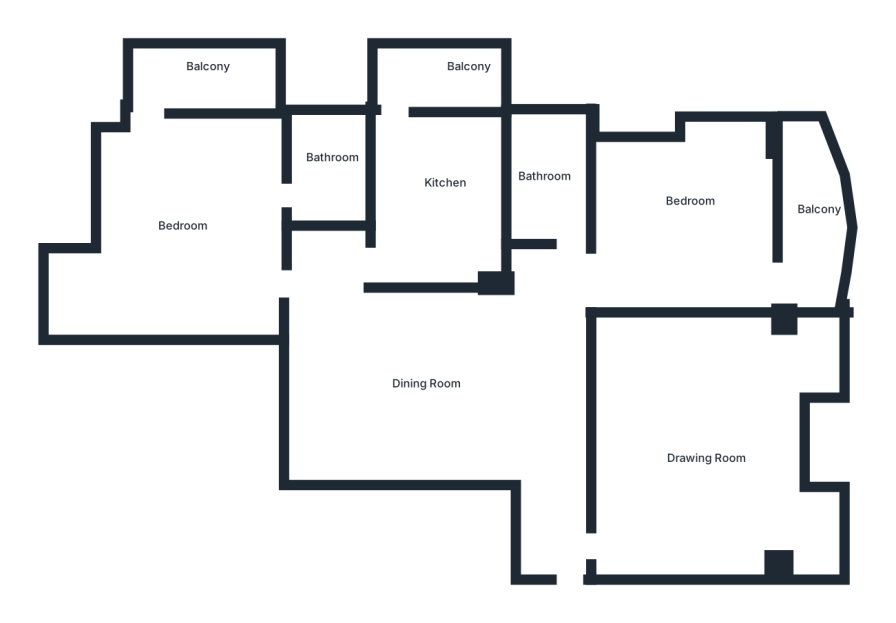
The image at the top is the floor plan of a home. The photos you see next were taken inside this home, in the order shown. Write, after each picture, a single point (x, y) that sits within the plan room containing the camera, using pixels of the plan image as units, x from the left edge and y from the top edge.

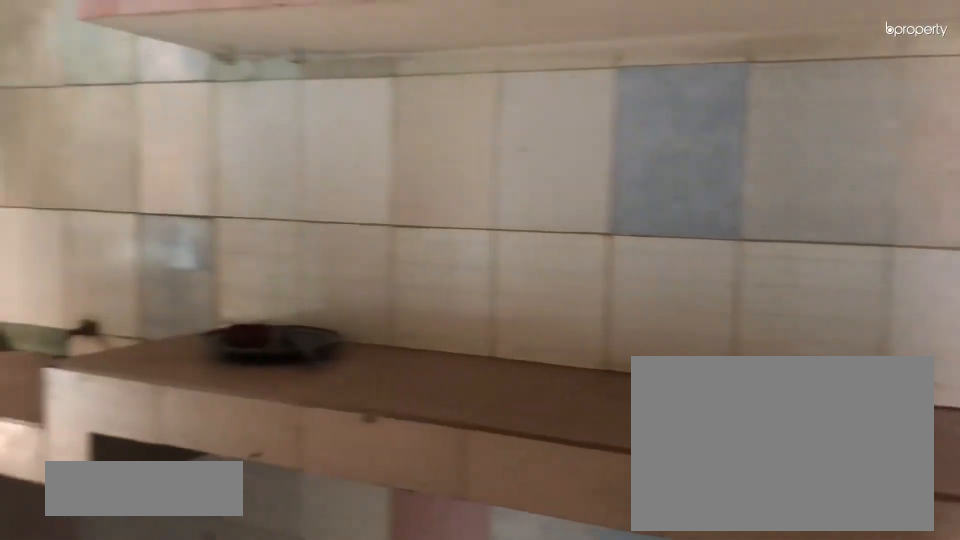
(437, 197)
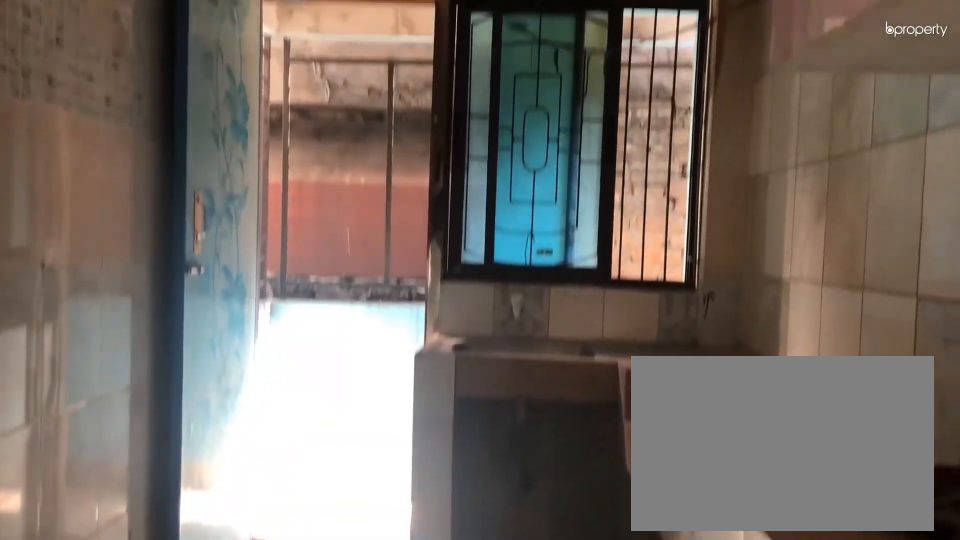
(437, 197)
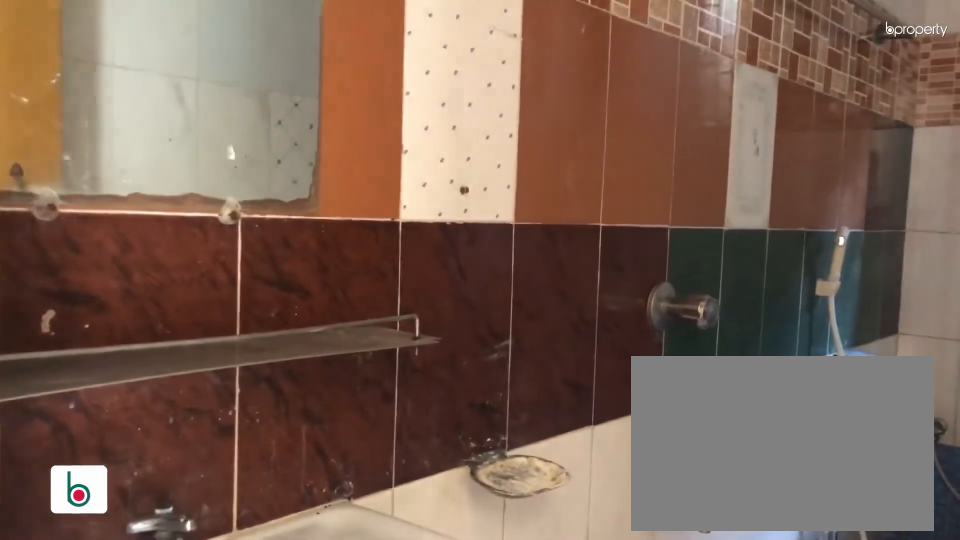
(558, 176)
